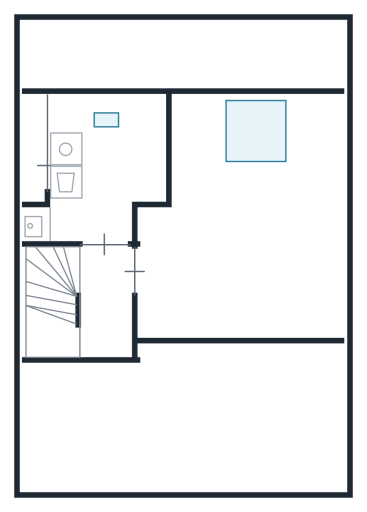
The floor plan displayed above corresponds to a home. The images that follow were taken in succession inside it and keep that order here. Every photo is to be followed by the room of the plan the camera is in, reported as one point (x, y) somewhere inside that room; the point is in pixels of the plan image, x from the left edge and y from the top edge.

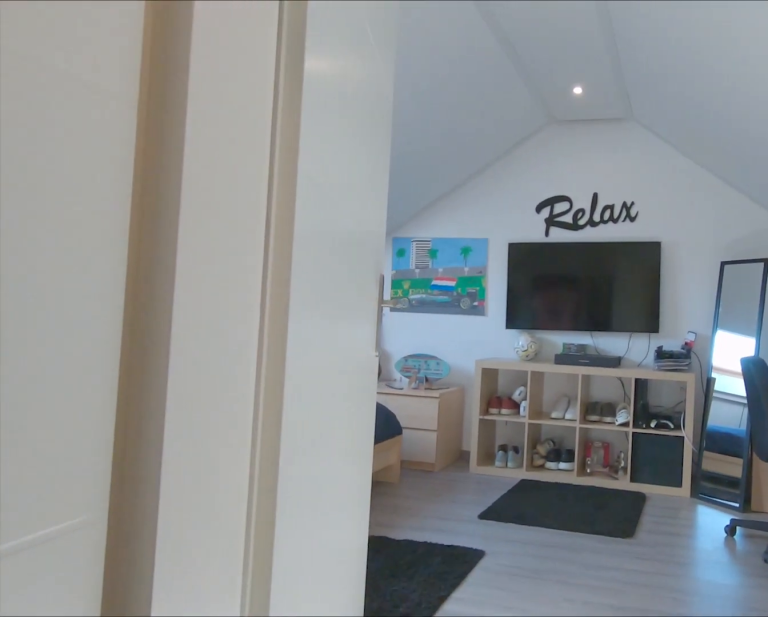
(105, 301)
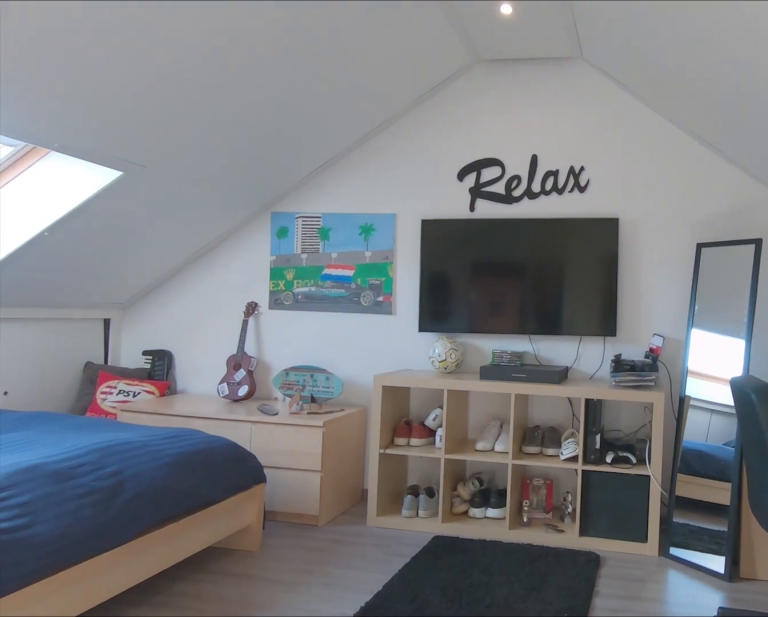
(246, 237)
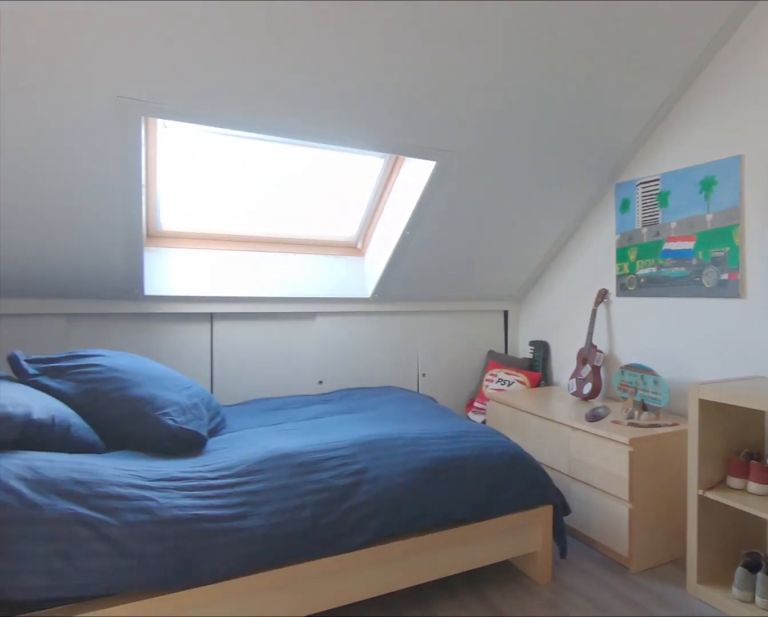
(246, 237)
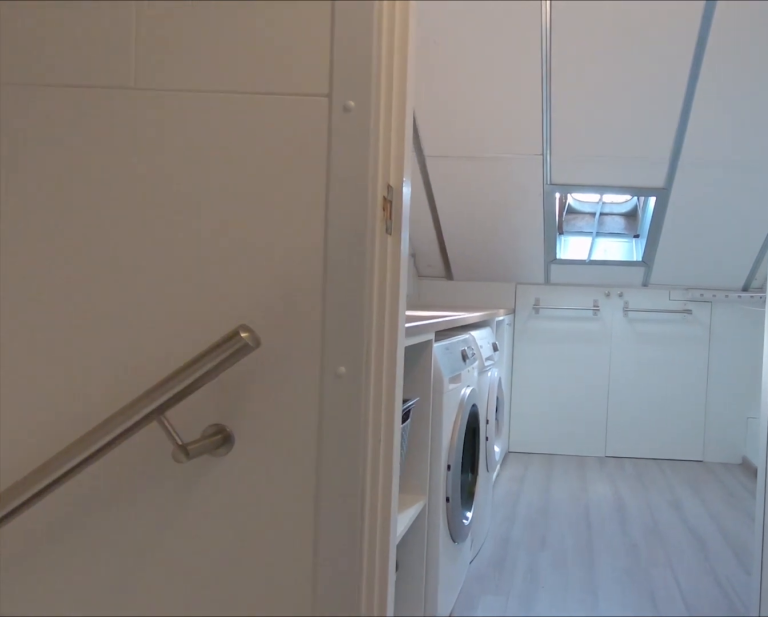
(105, 300)
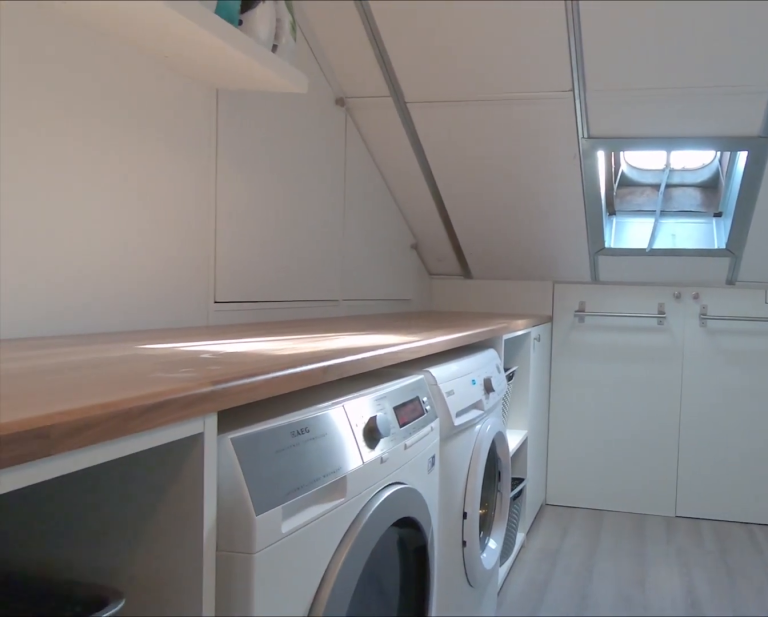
(115, 178)
